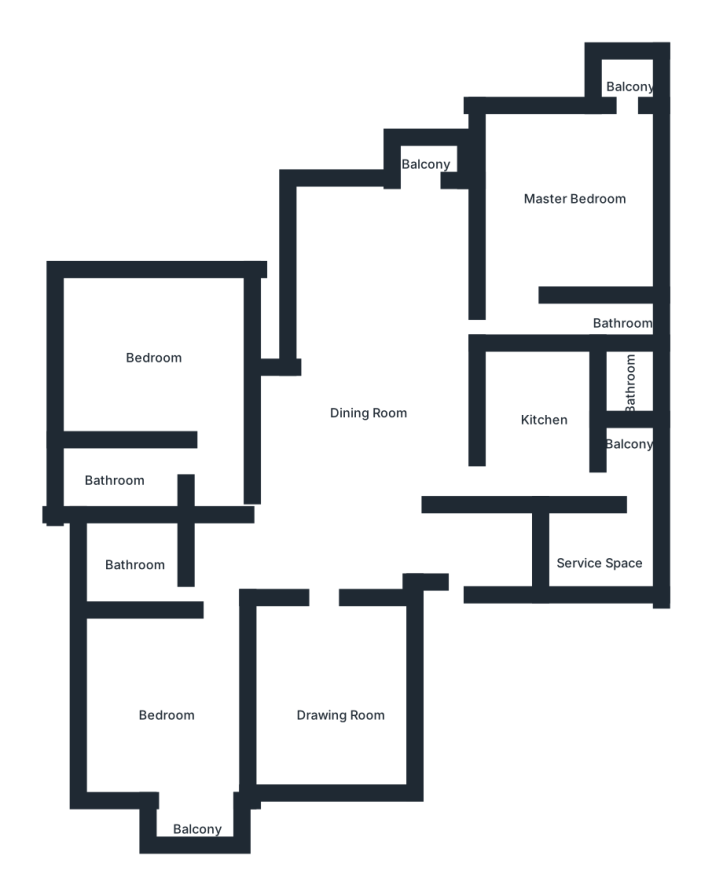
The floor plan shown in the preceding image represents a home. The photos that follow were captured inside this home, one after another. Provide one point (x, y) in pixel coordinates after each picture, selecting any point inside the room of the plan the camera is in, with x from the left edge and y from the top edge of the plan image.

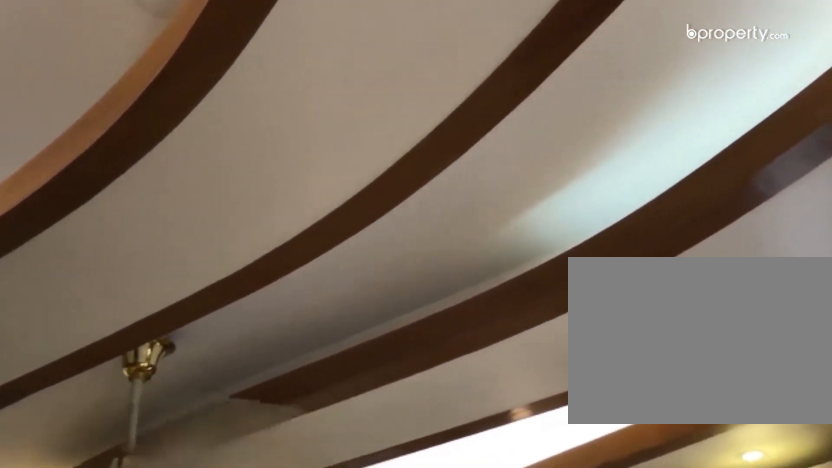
(389, 306)
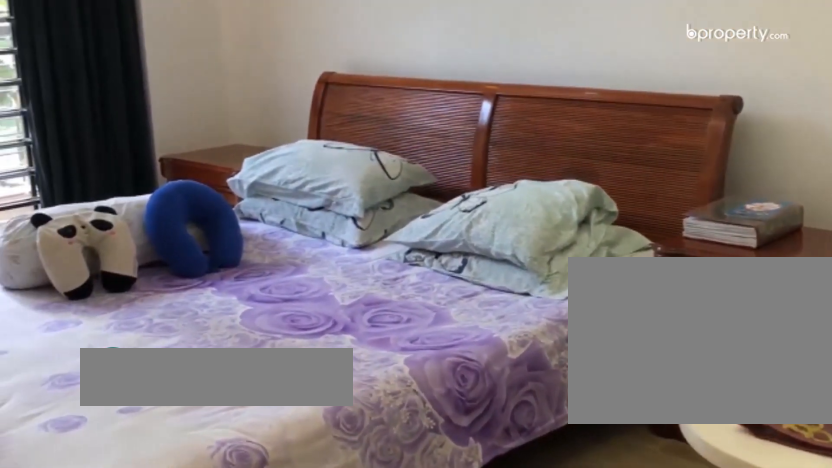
(544, 215)
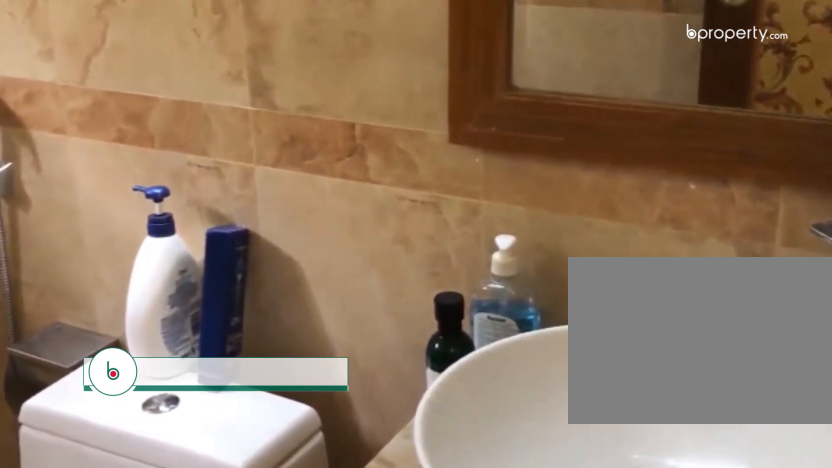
(593, 320)
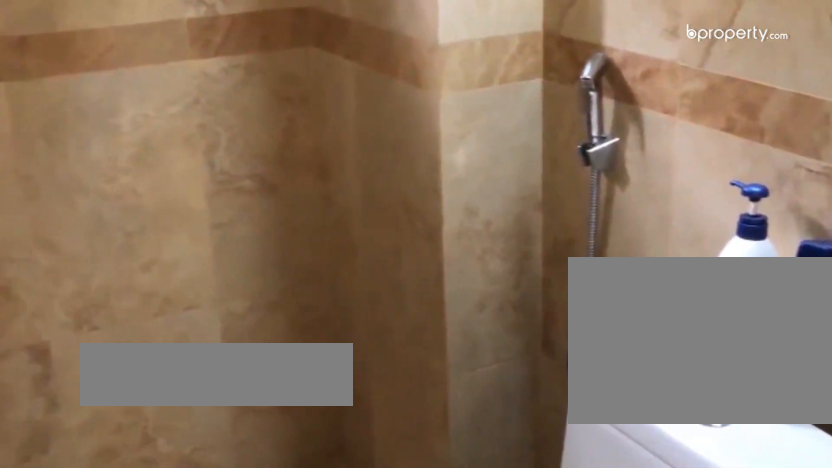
(593, 320)
